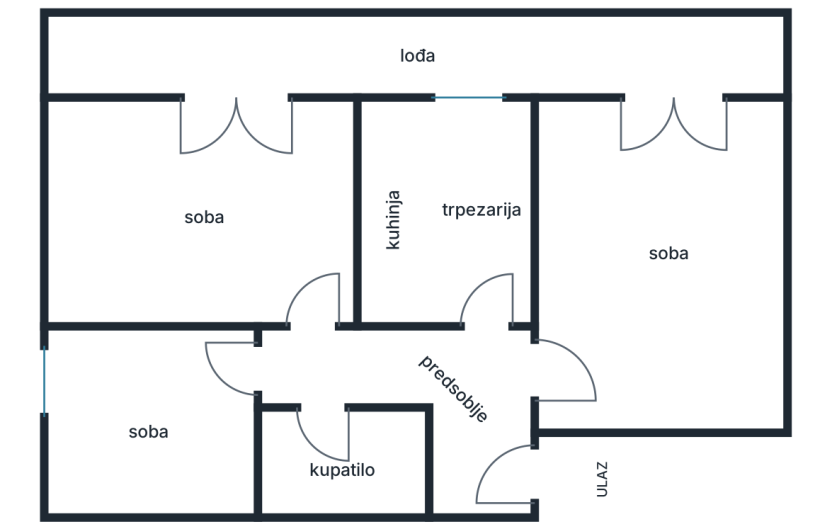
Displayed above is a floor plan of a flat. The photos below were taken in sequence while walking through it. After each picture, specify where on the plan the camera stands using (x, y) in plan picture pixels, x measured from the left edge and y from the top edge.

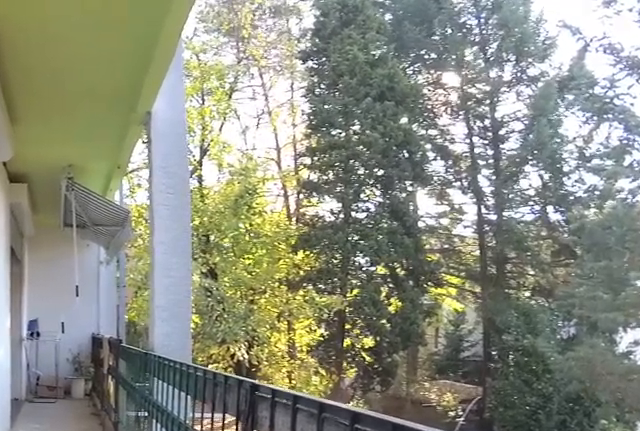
(695, 59)
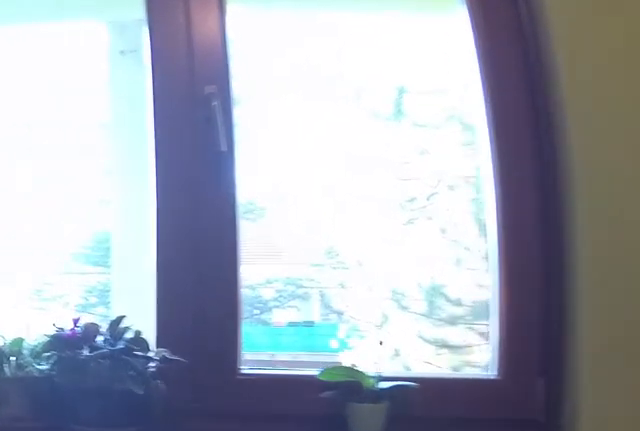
(510, 185)
